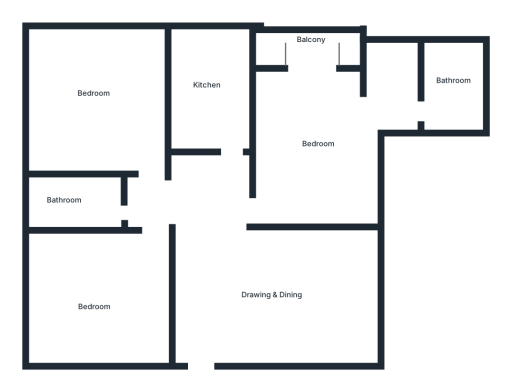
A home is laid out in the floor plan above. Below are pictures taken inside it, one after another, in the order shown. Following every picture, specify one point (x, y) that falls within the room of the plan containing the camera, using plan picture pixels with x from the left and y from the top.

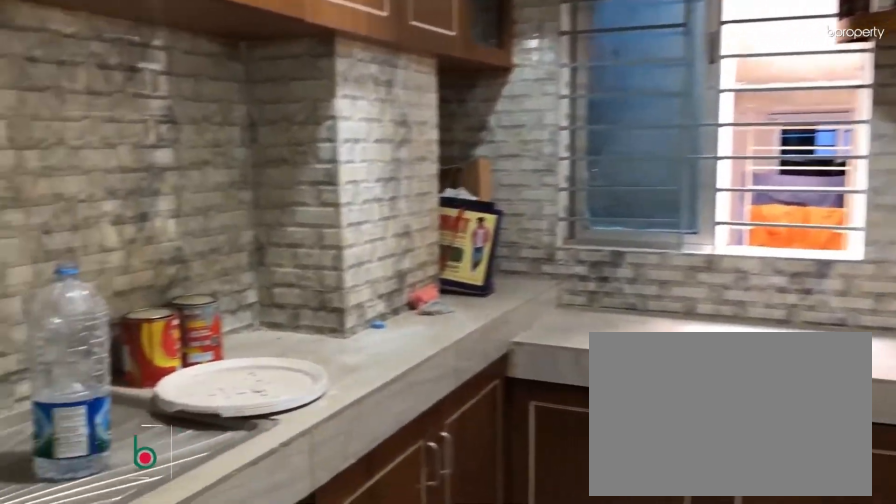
(208, 88)
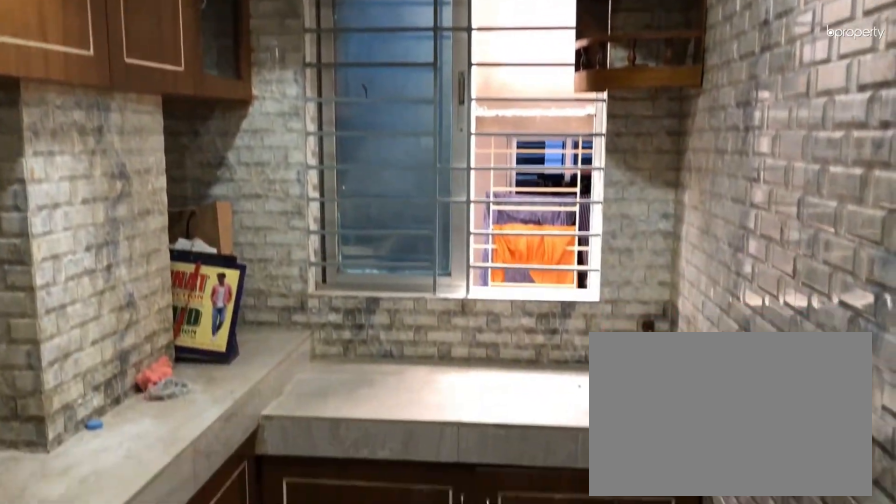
(208, 89)
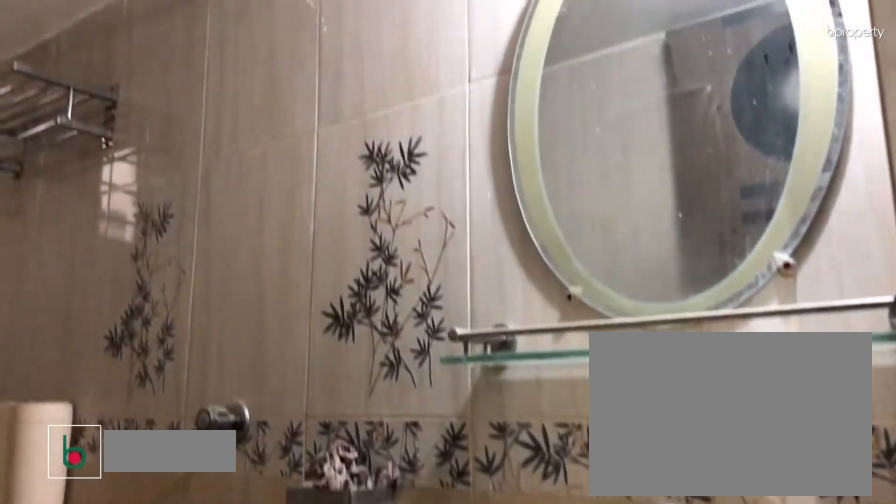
(76, 204)
